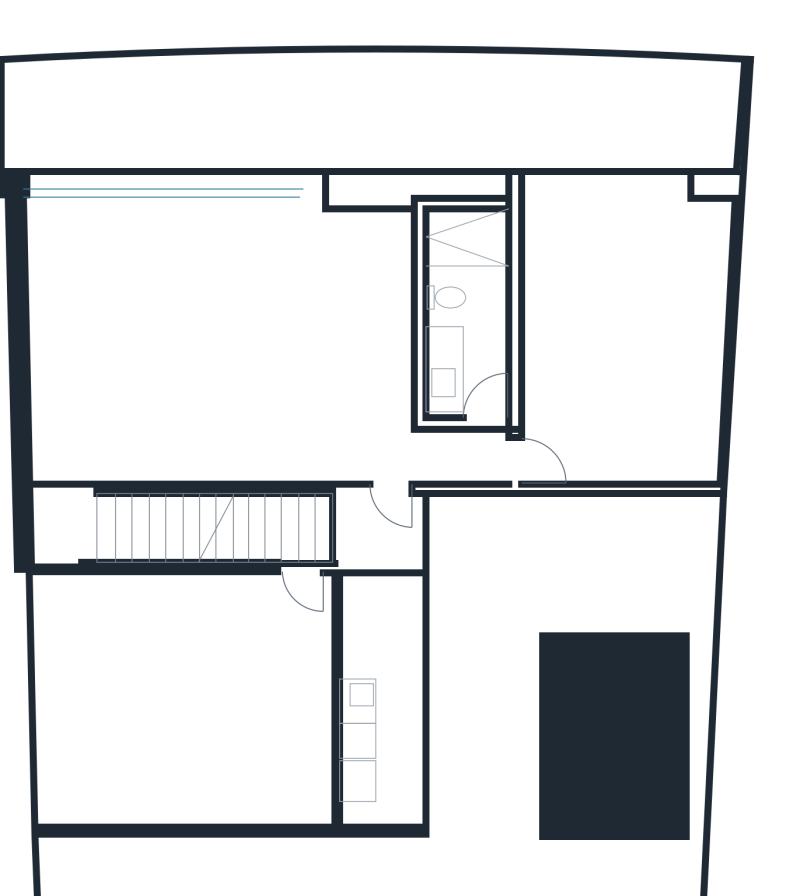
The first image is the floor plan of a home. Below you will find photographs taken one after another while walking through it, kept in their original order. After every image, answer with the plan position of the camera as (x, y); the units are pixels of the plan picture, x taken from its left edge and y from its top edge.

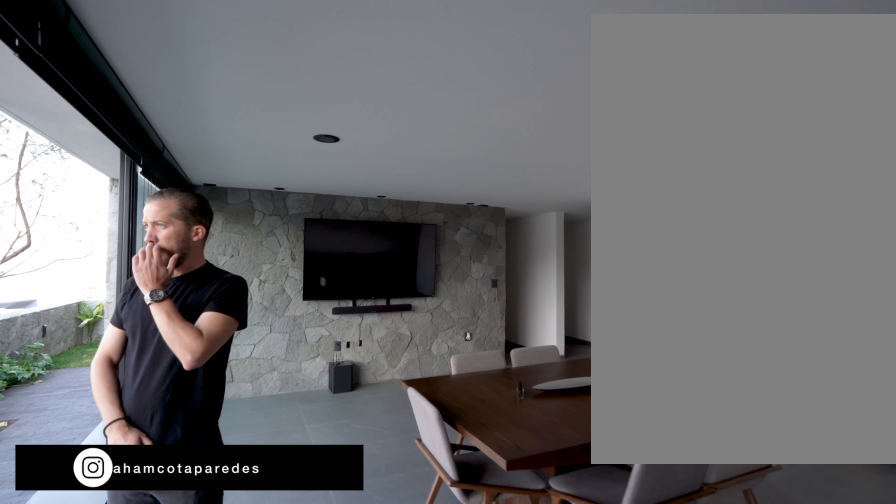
(201, 175)
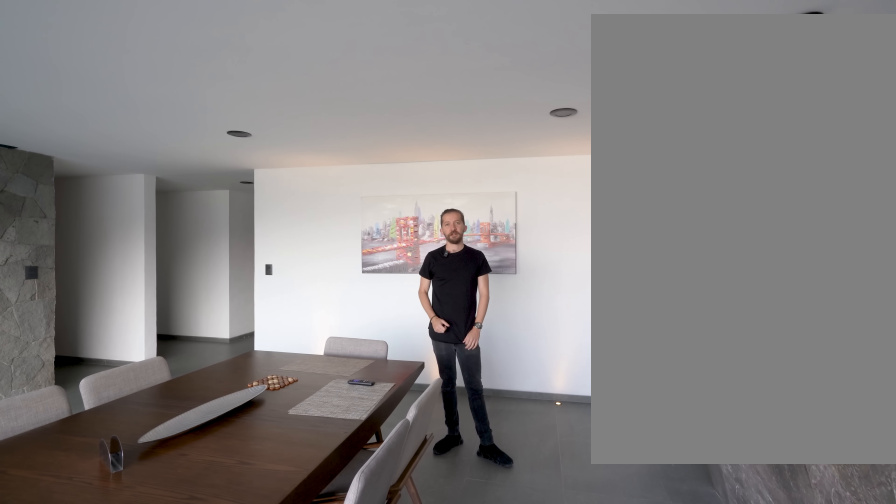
(153, 262)
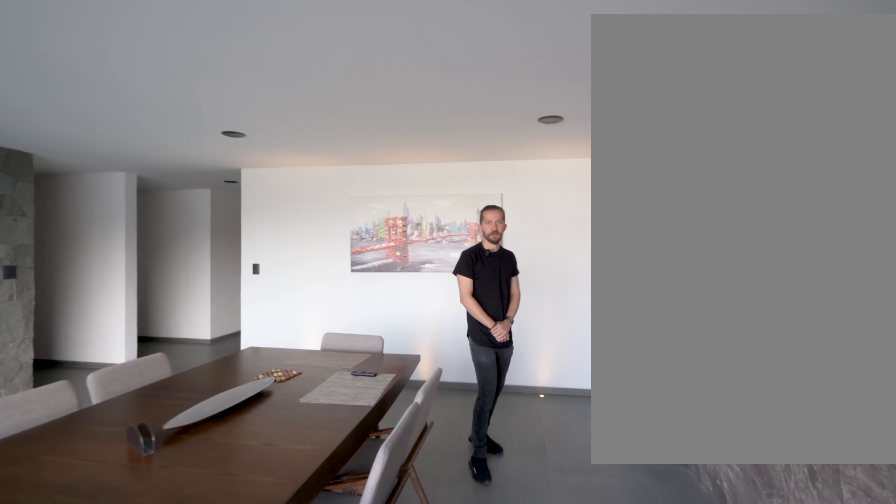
(152, 263)
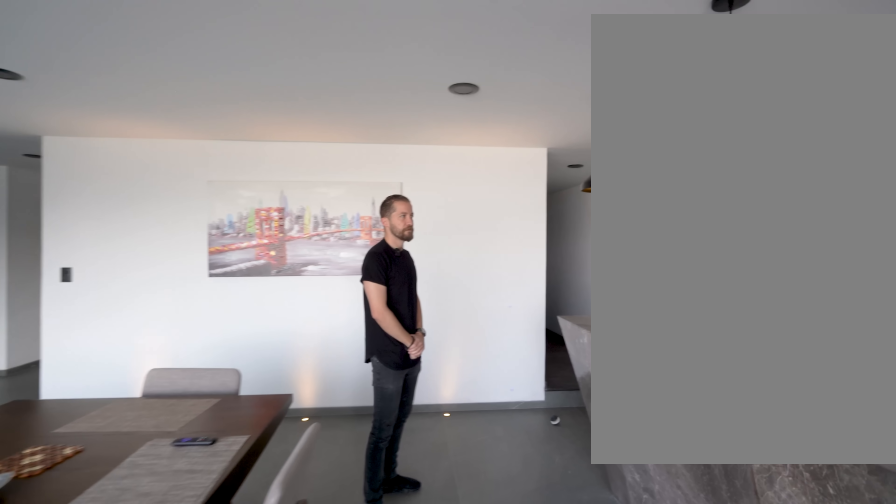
(152, 263)
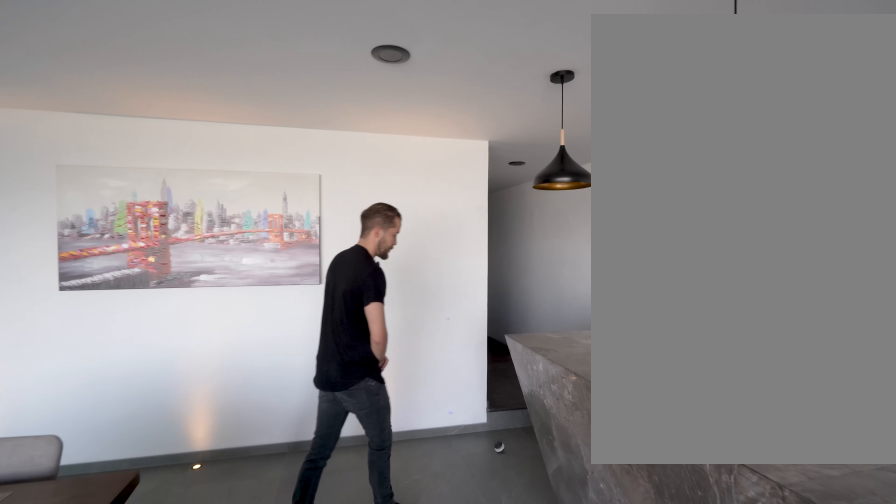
(152, 263)
